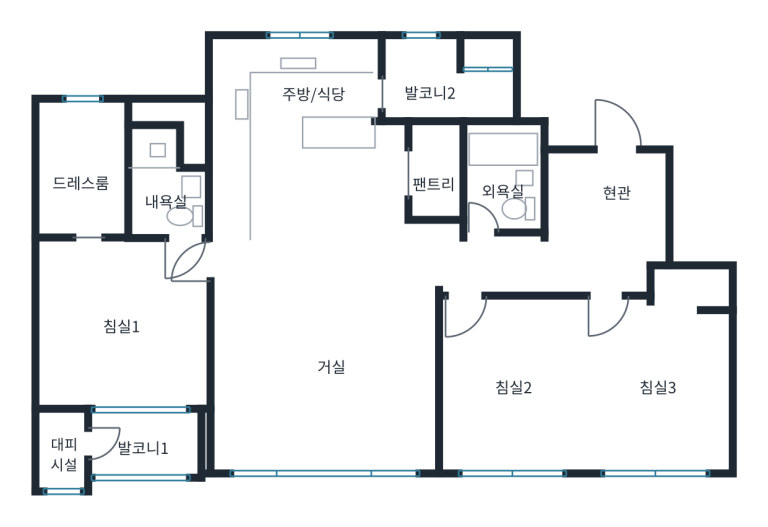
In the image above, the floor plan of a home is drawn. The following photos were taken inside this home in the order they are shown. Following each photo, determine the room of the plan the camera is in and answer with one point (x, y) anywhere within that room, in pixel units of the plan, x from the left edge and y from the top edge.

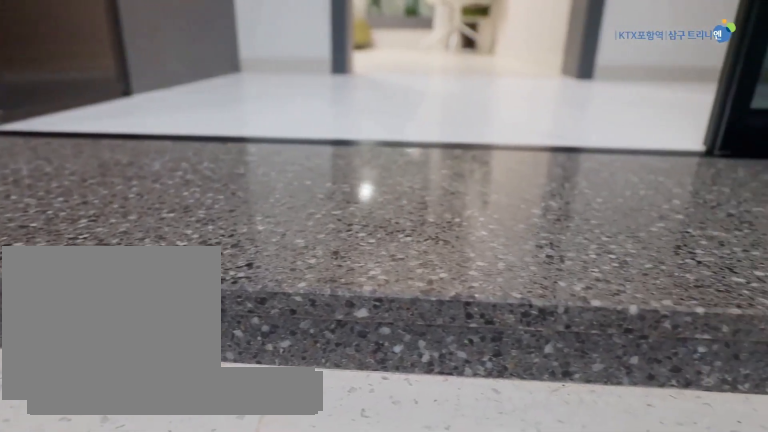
(606, 199)
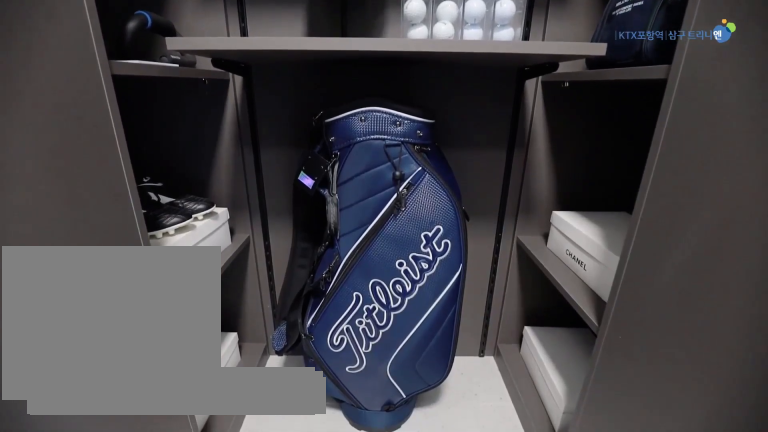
(606, 200)
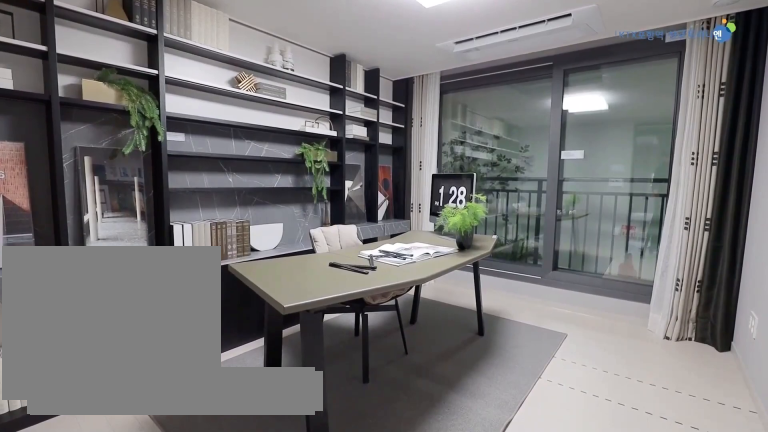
(515, 382)
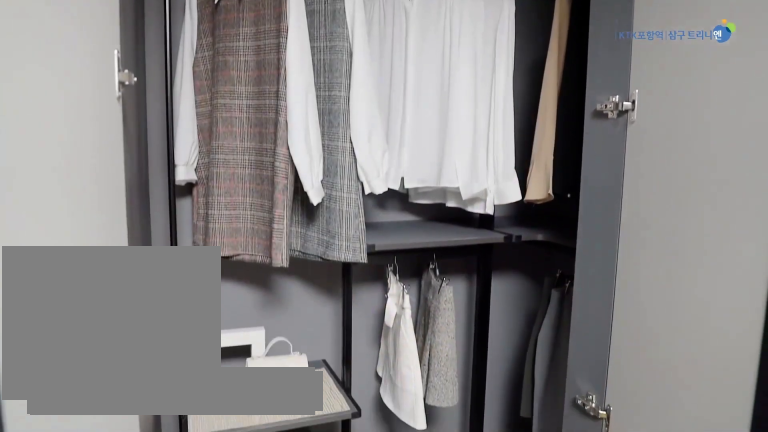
(659, 374)
